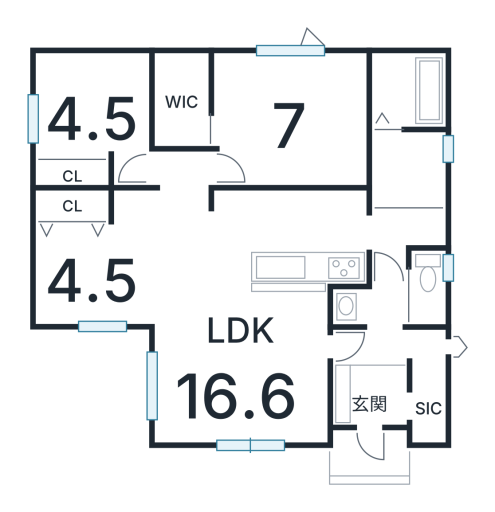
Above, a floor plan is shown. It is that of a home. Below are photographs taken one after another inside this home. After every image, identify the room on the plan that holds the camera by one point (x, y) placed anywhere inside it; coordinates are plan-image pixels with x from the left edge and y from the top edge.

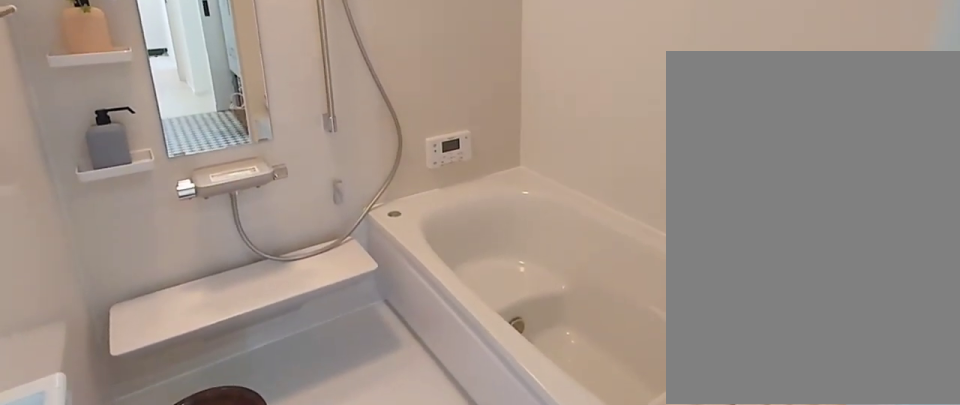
(405, 93)
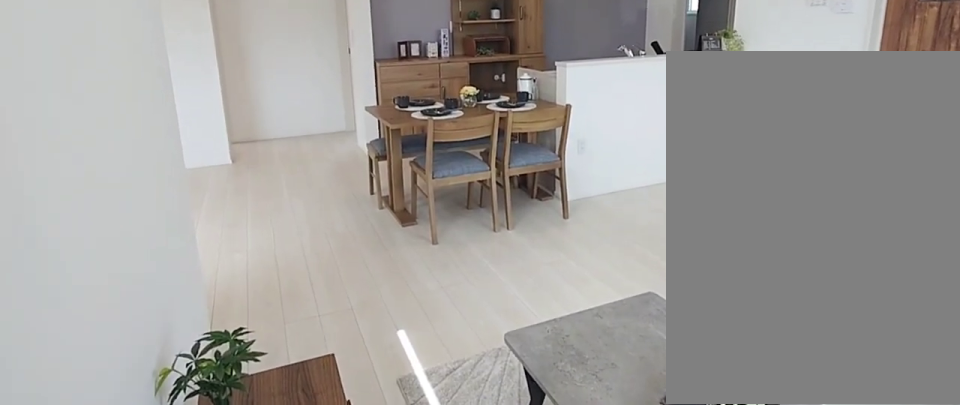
(240, 370)
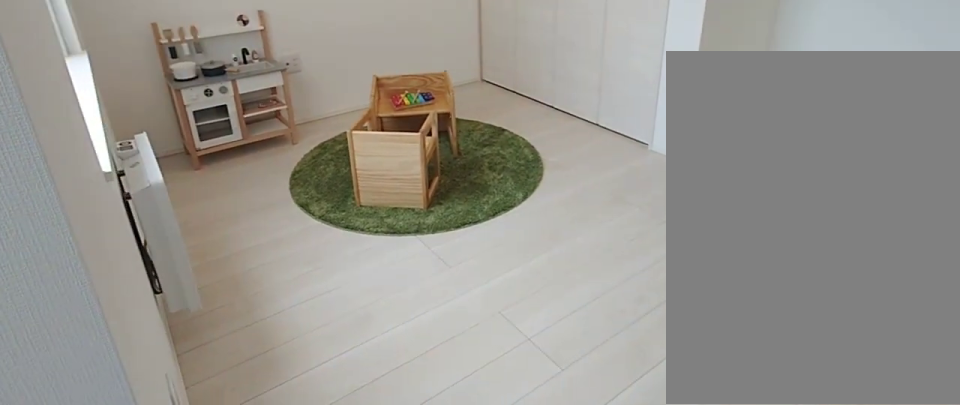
(83, 281)
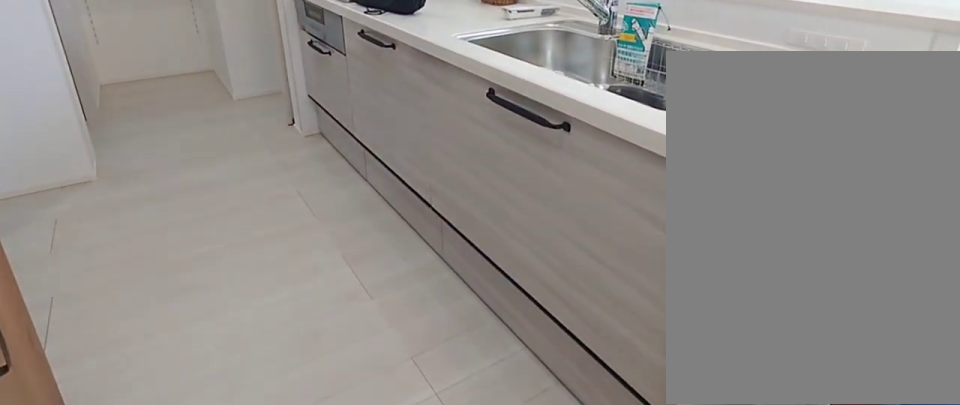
(292, 238)
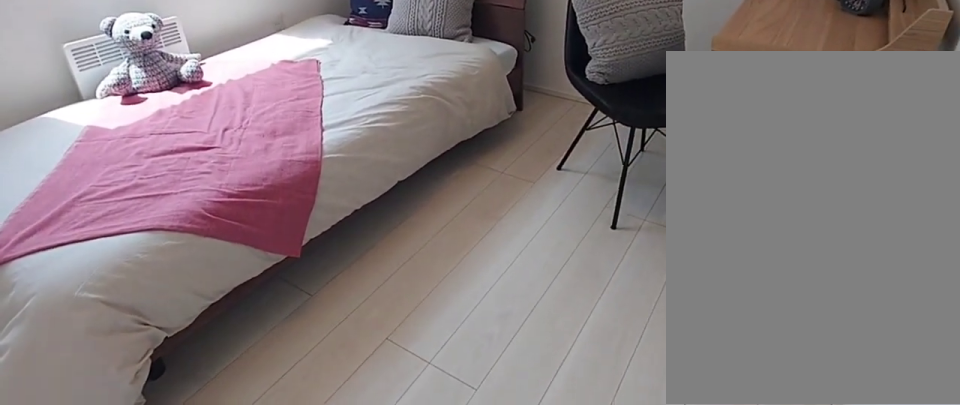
(87, 112)
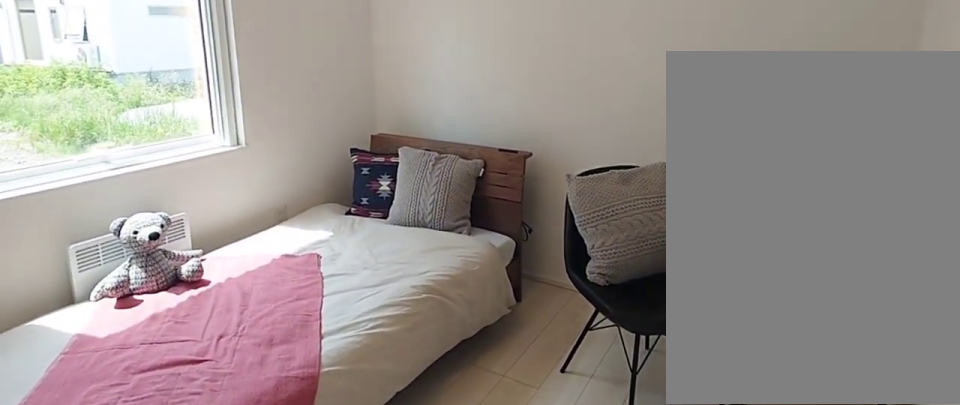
(87, 112)
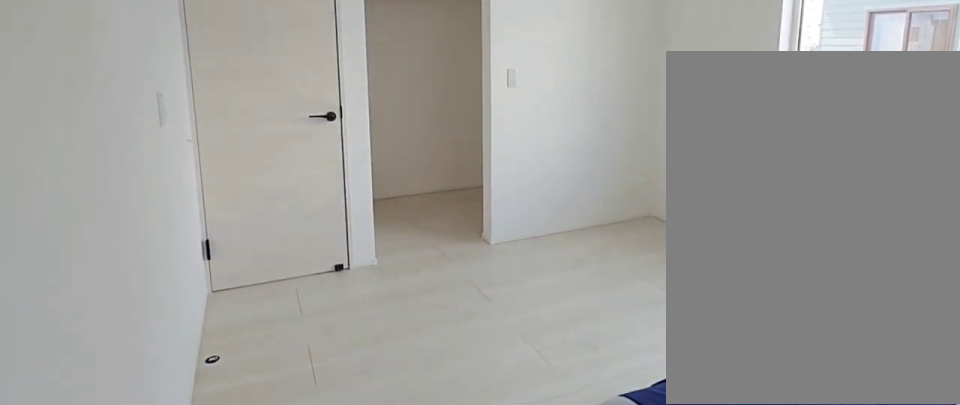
(282, 128)
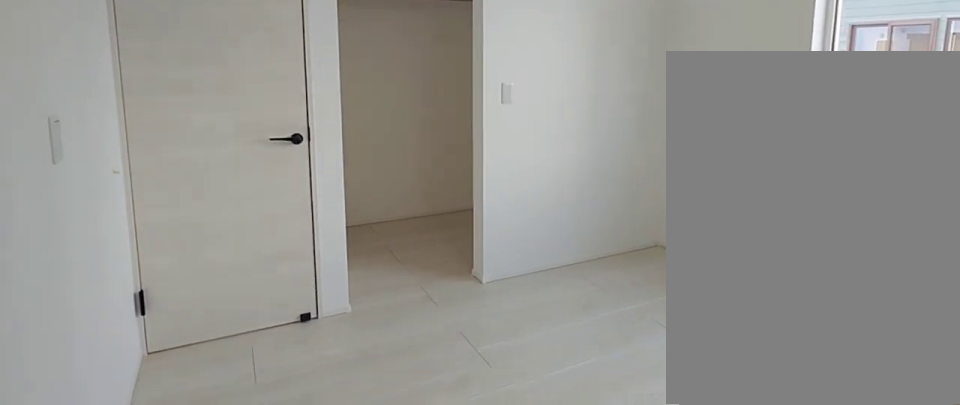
(282, 128)
